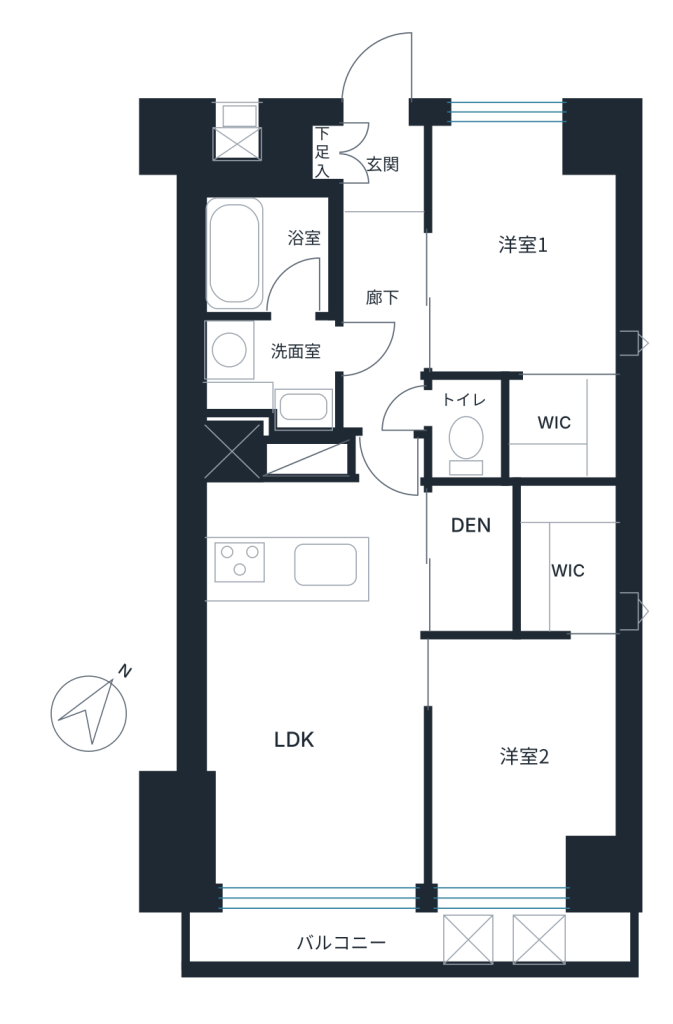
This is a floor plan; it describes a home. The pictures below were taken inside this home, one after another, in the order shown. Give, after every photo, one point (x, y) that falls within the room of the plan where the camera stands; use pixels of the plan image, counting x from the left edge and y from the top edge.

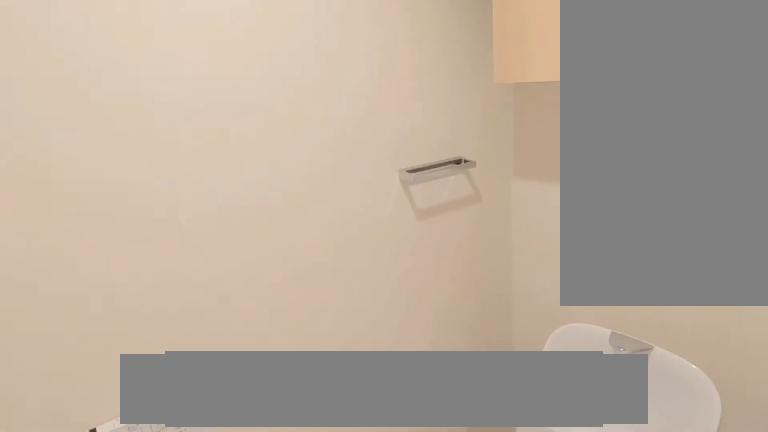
(473, 430)
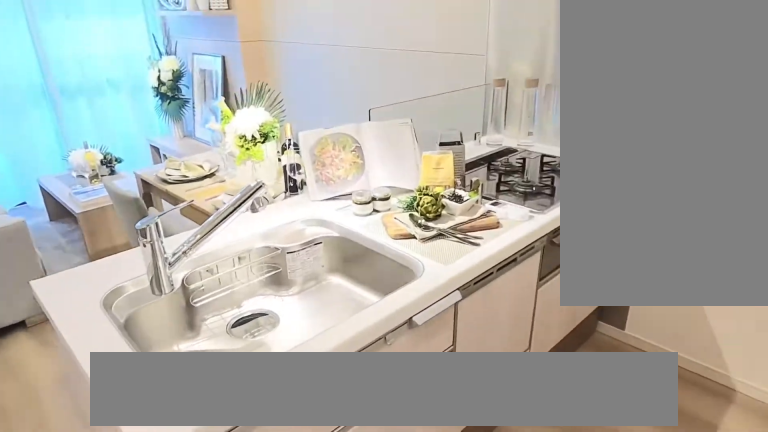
(290, 520)
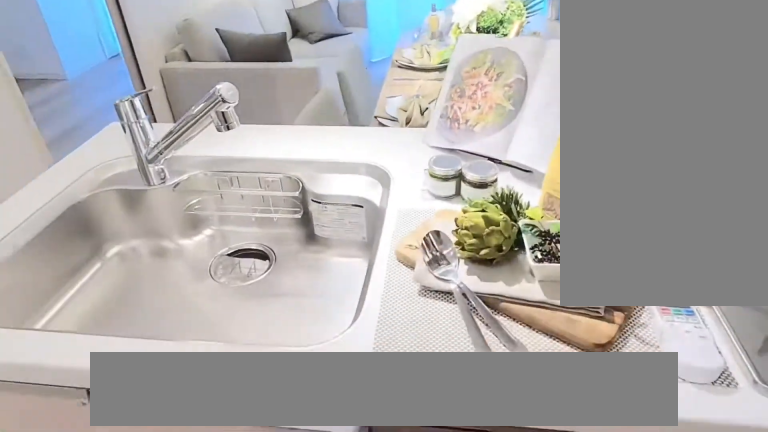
(290, 520)
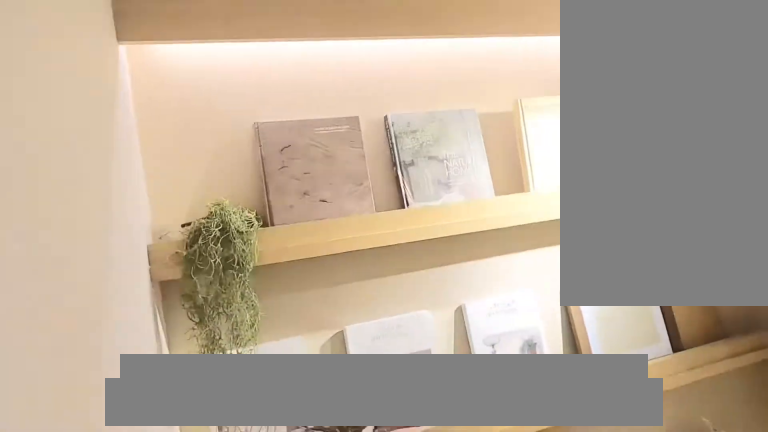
(459, 545)
